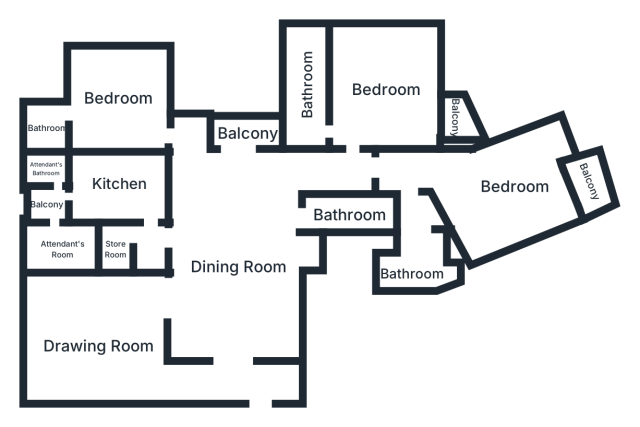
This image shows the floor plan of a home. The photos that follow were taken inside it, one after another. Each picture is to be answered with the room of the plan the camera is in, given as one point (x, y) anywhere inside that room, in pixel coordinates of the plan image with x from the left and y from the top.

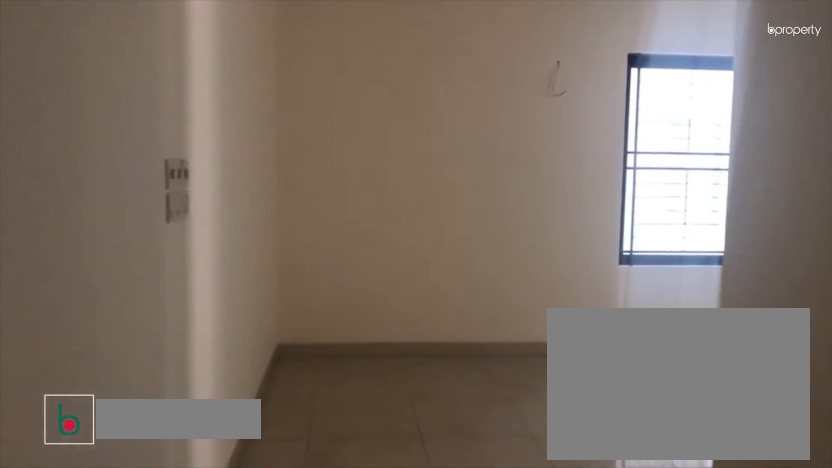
(101, 353)
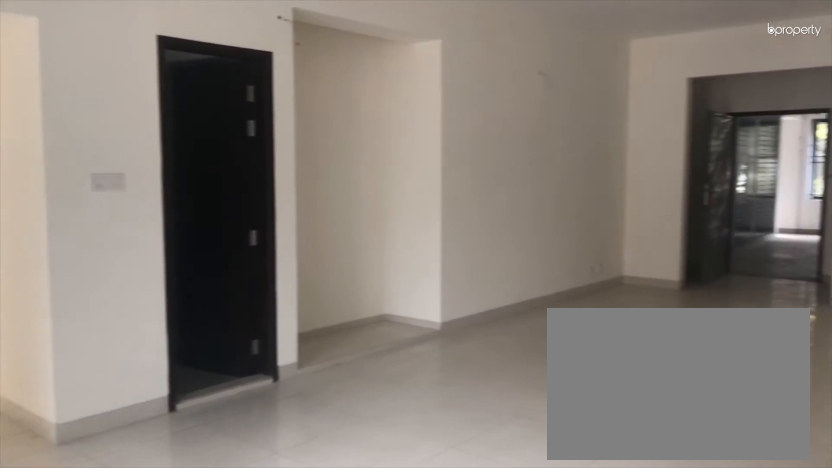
(239, 268)
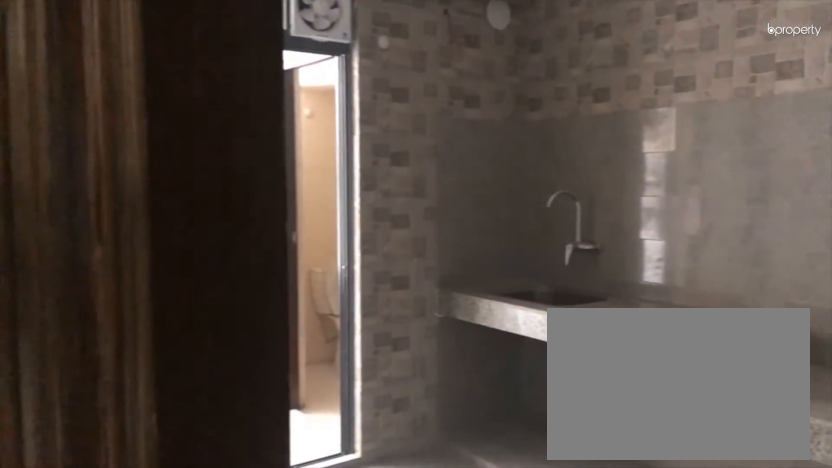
(119, 186)
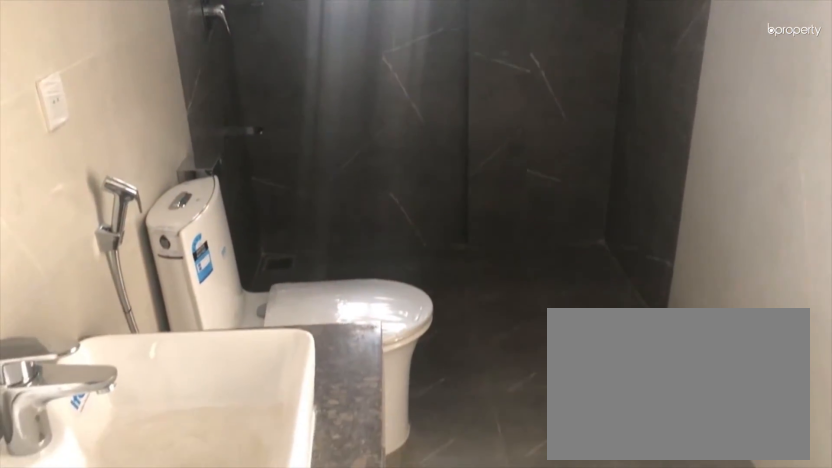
(308, 83)
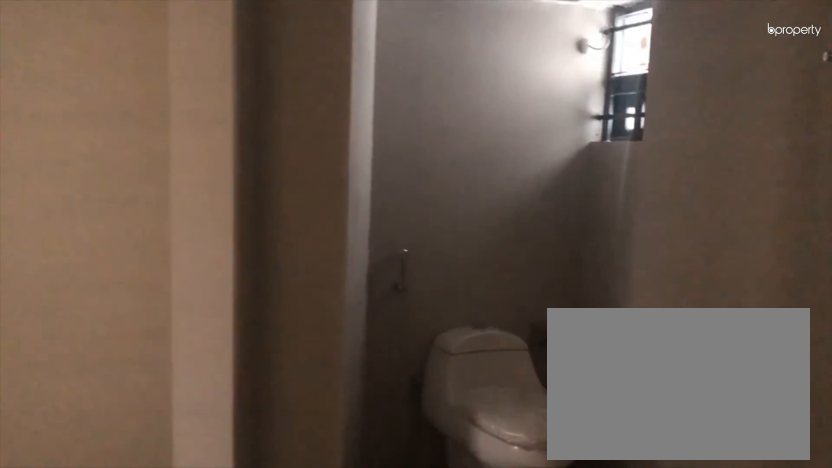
(420, 263)
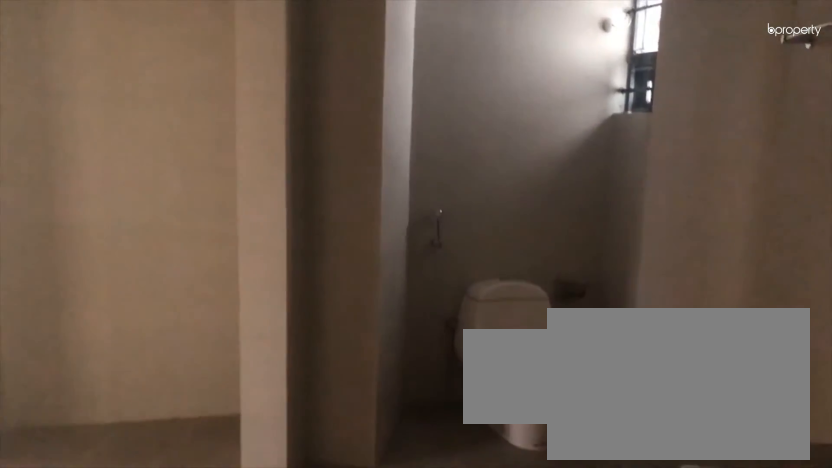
(420, 263)
